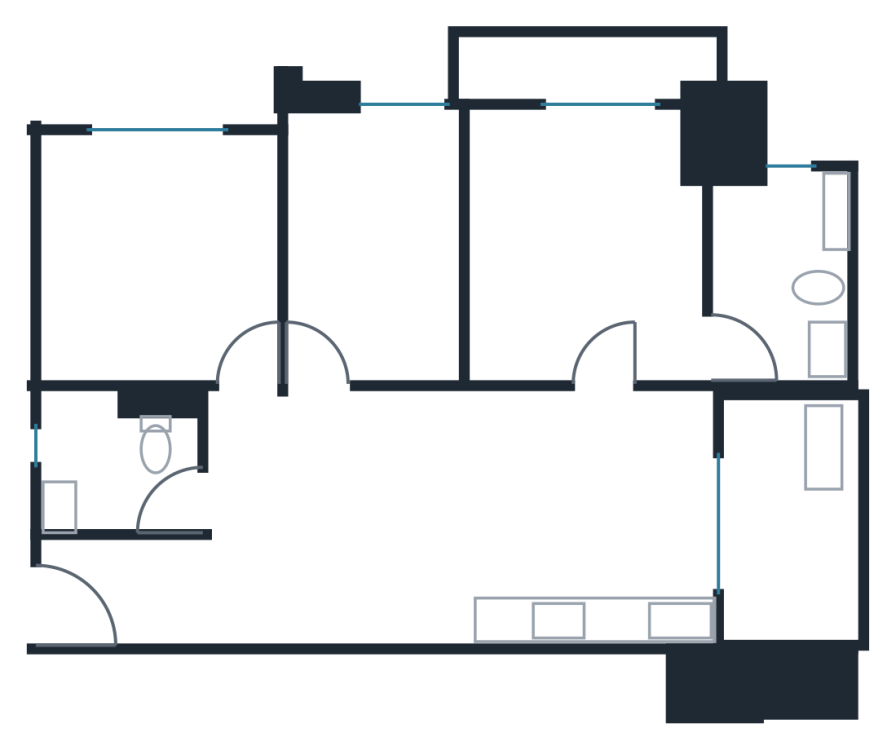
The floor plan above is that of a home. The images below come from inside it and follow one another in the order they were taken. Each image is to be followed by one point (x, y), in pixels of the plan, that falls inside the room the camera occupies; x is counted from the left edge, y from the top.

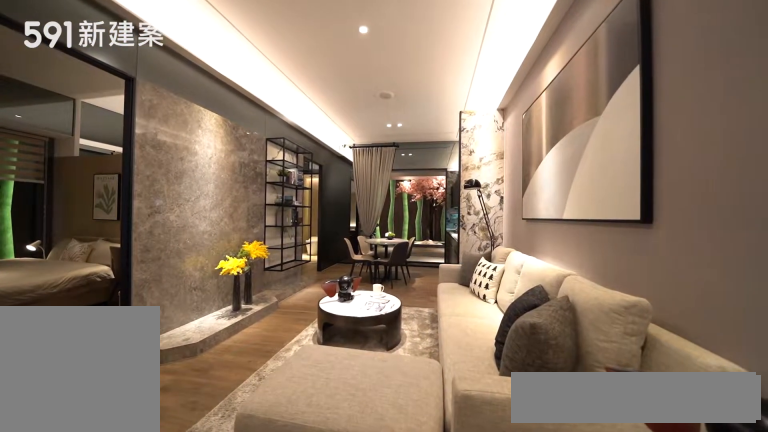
(341, 521)
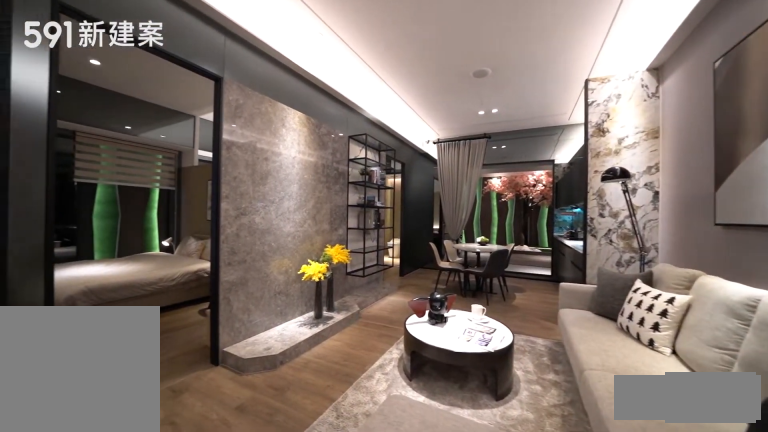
(341, 521)
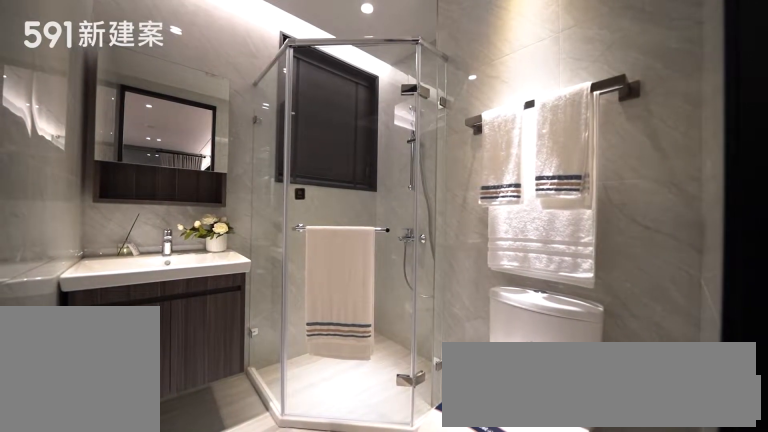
(116, 462)
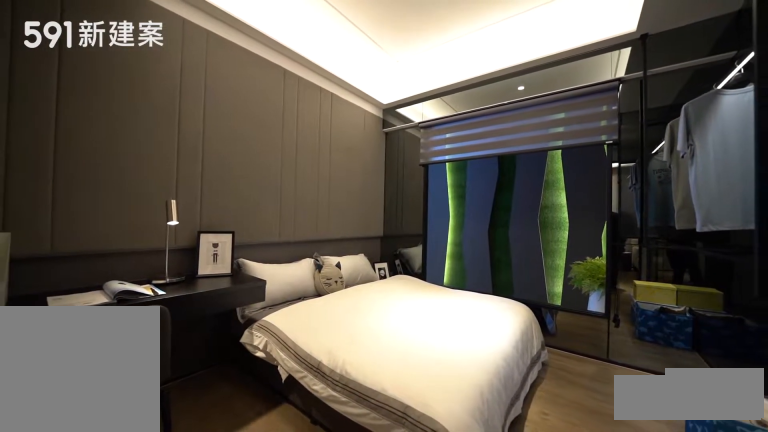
(153, 253)
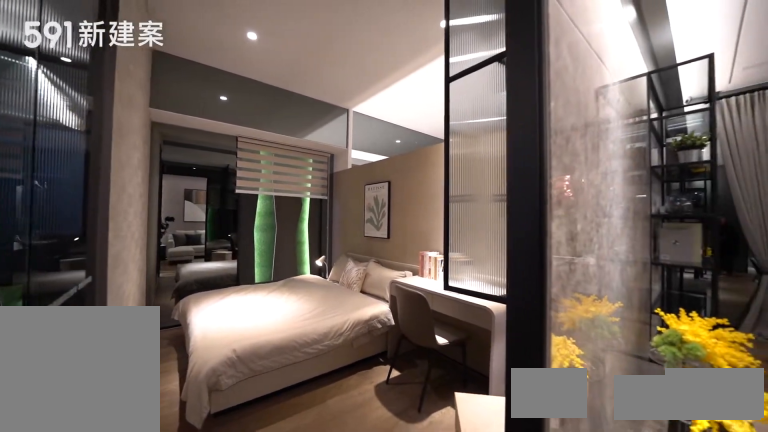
(379, 237)
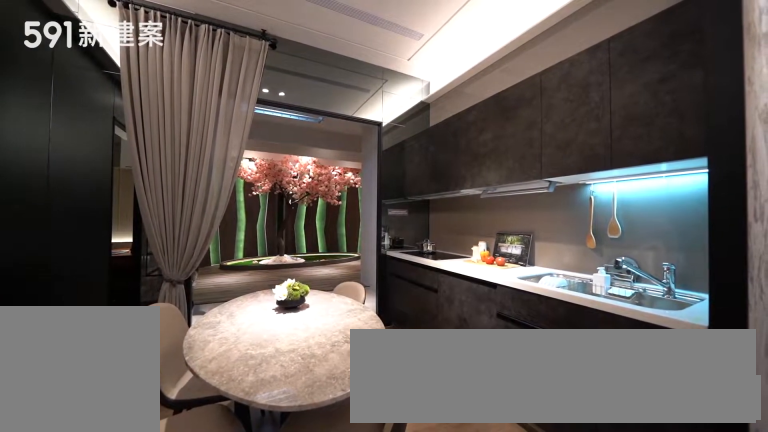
(596, 519)
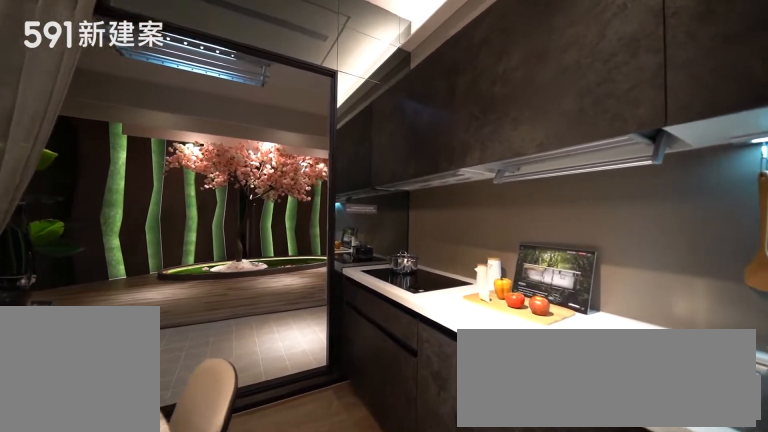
(596, 519)
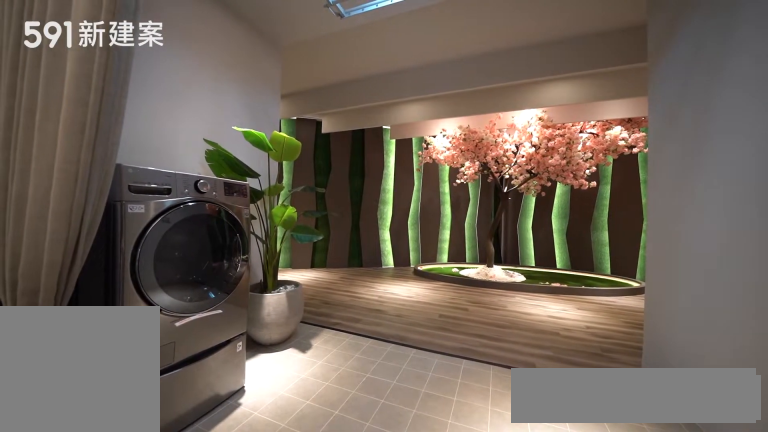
(793, 520)
